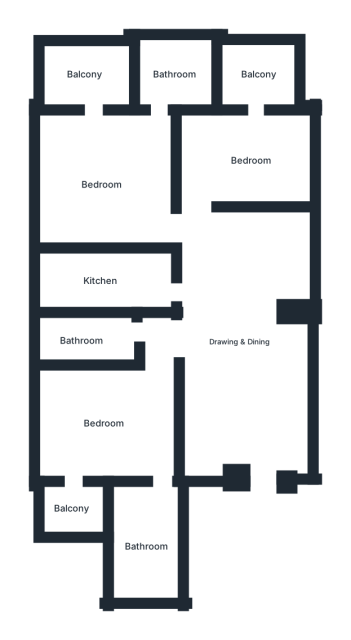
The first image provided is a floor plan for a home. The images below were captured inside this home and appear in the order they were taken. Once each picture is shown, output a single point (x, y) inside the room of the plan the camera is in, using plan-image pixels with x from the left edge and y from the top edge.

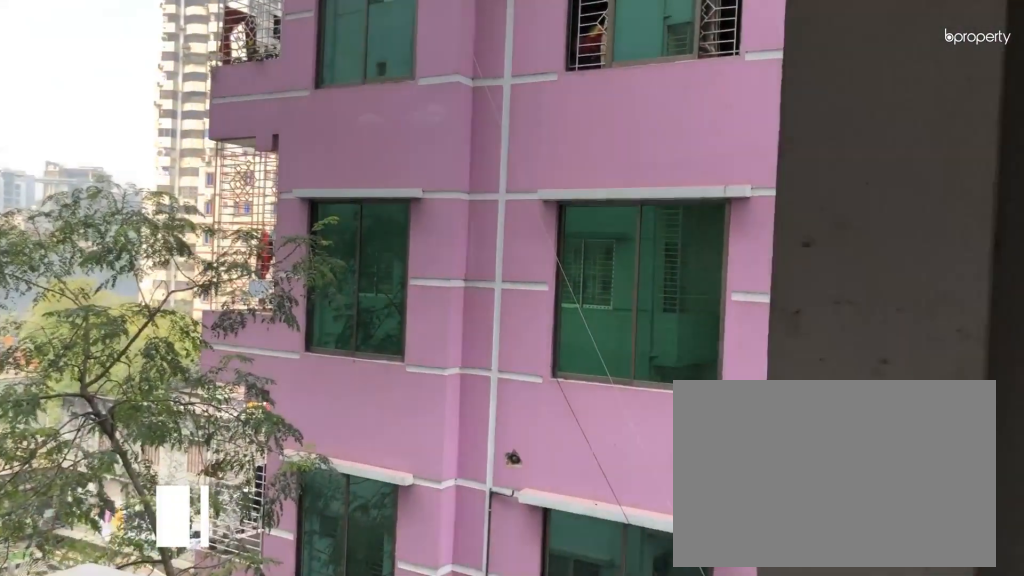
(74, 508)
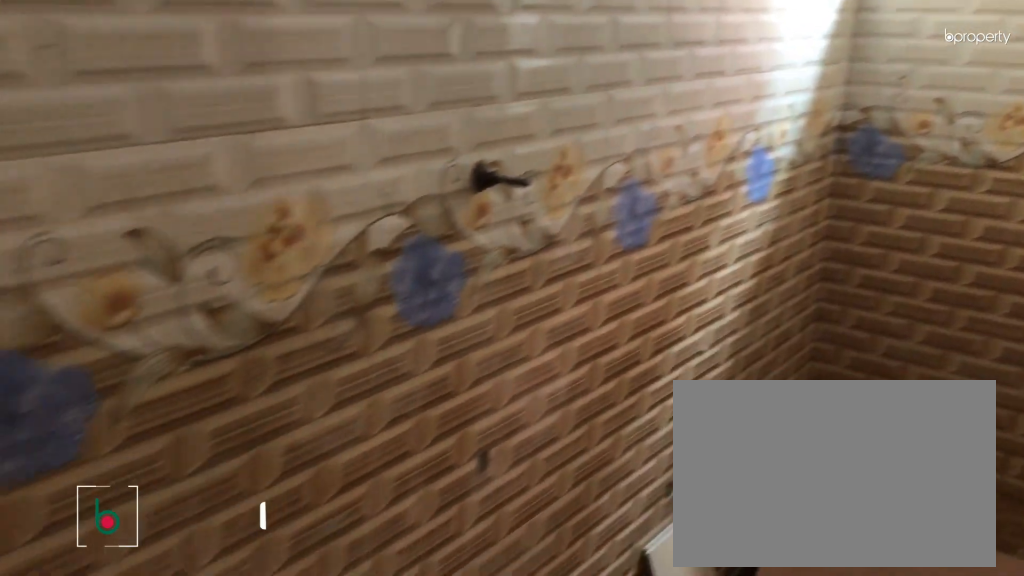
(81, 340)
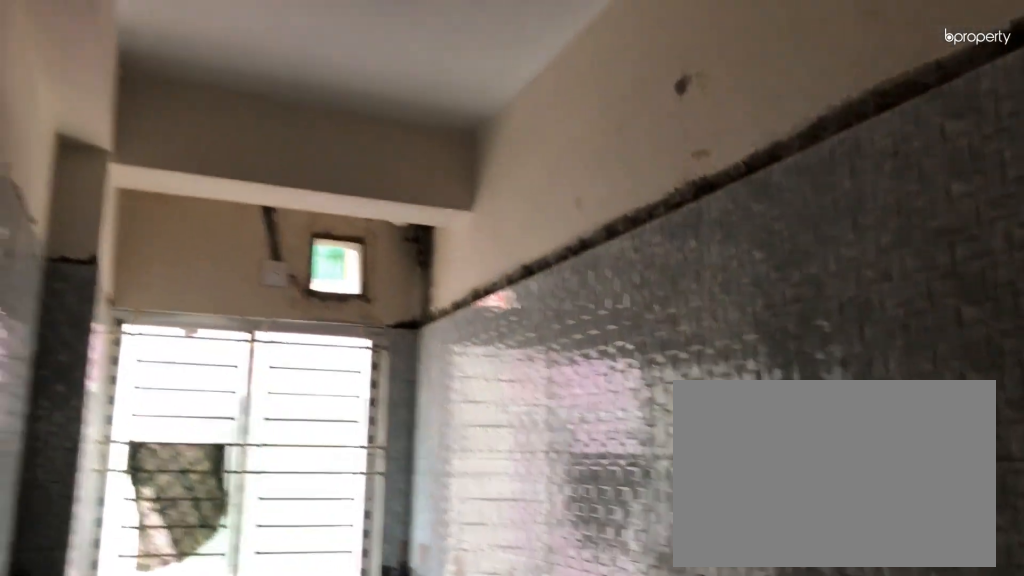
(101, 282)
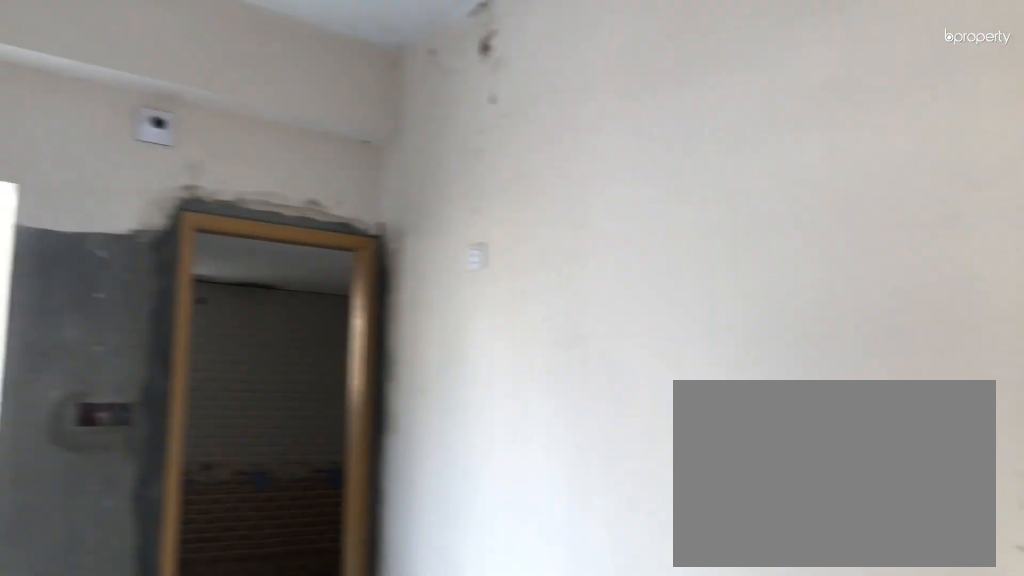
(101, 185)
